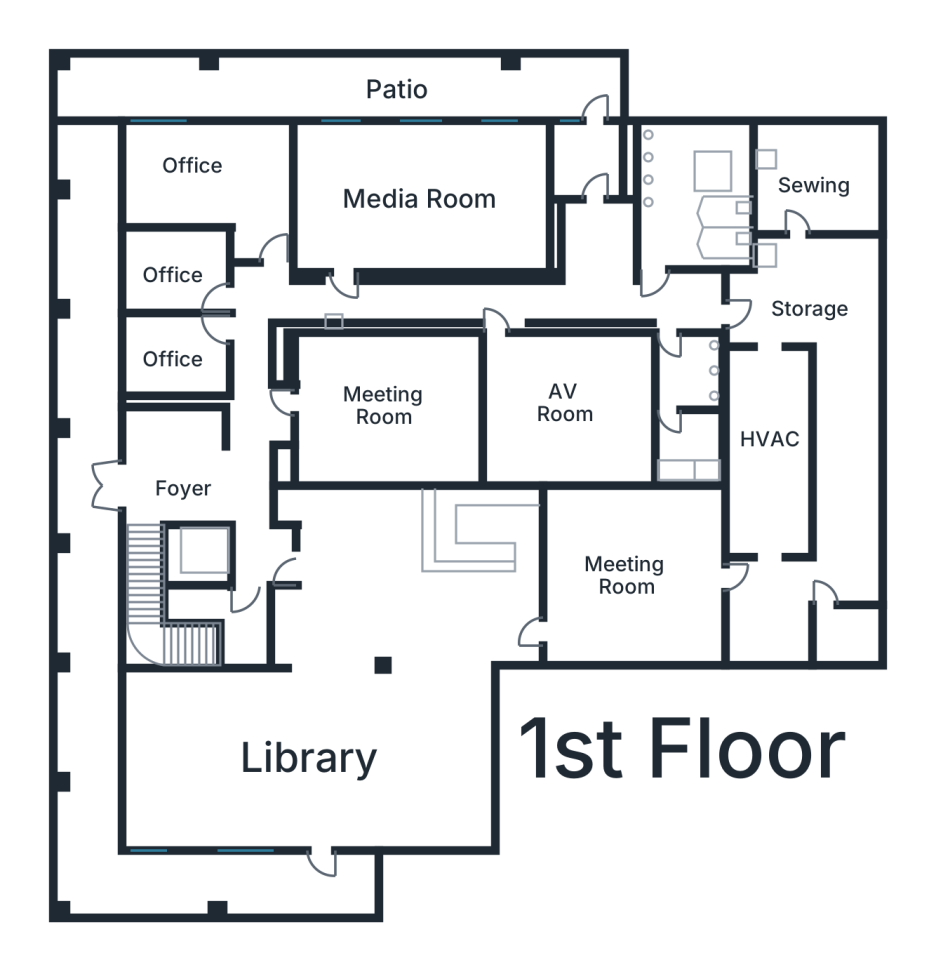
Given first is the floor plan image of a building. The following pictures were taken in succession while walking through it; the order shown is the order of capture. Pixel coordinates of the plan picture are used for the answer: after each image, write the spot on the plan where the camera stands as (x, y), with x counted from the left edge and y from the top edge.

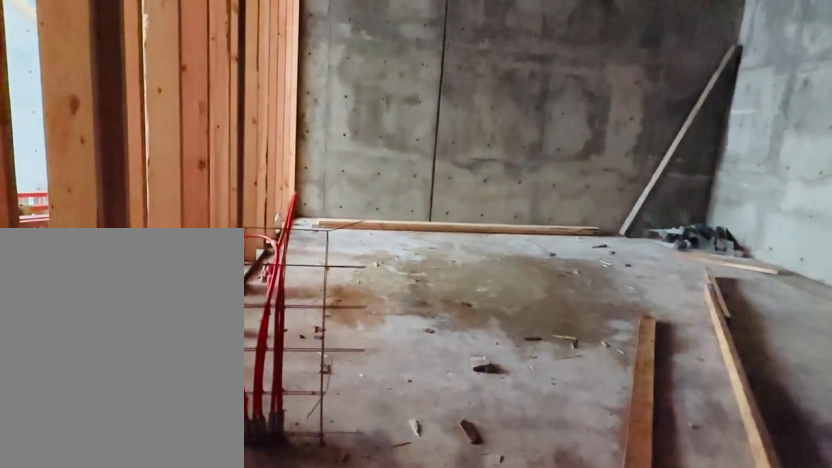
(803, 278)
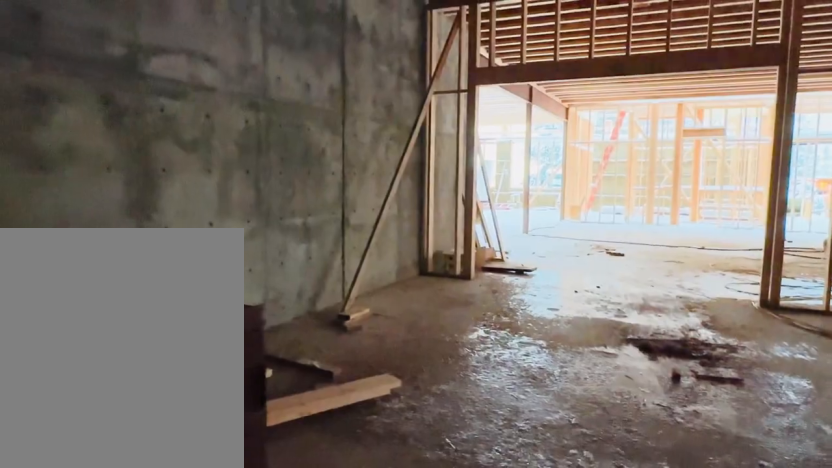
(686, 584)
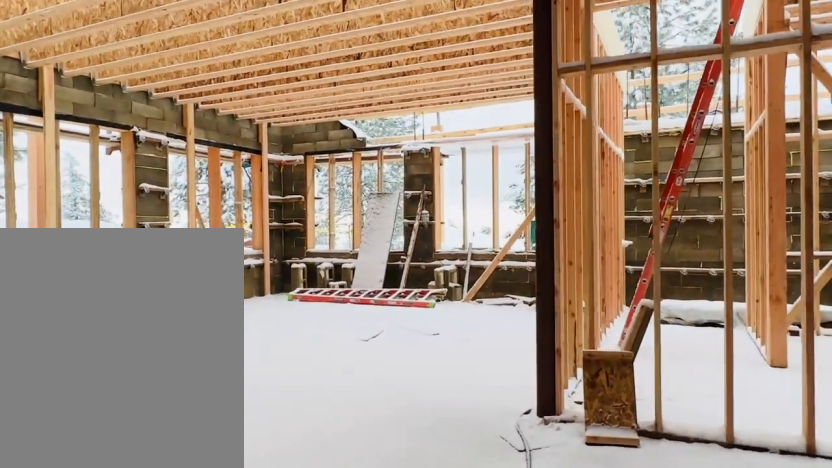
(394, 640)
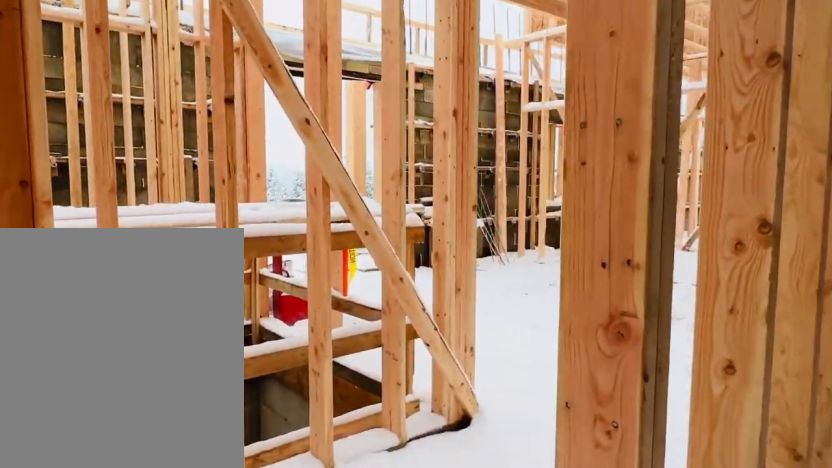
(300, 556)
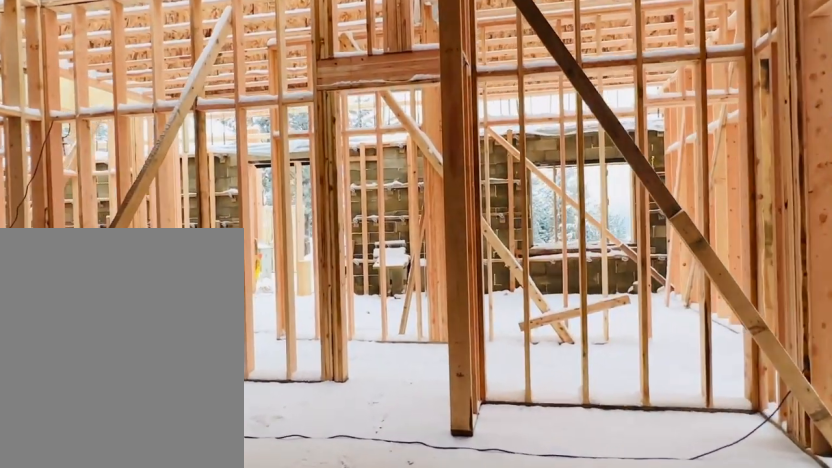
(385, 389)
